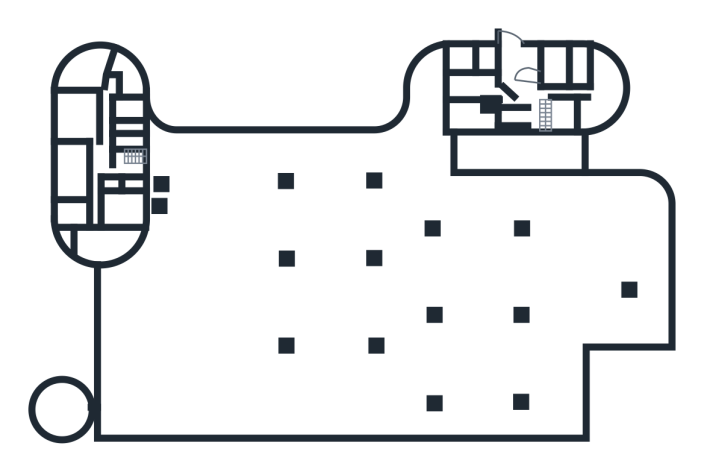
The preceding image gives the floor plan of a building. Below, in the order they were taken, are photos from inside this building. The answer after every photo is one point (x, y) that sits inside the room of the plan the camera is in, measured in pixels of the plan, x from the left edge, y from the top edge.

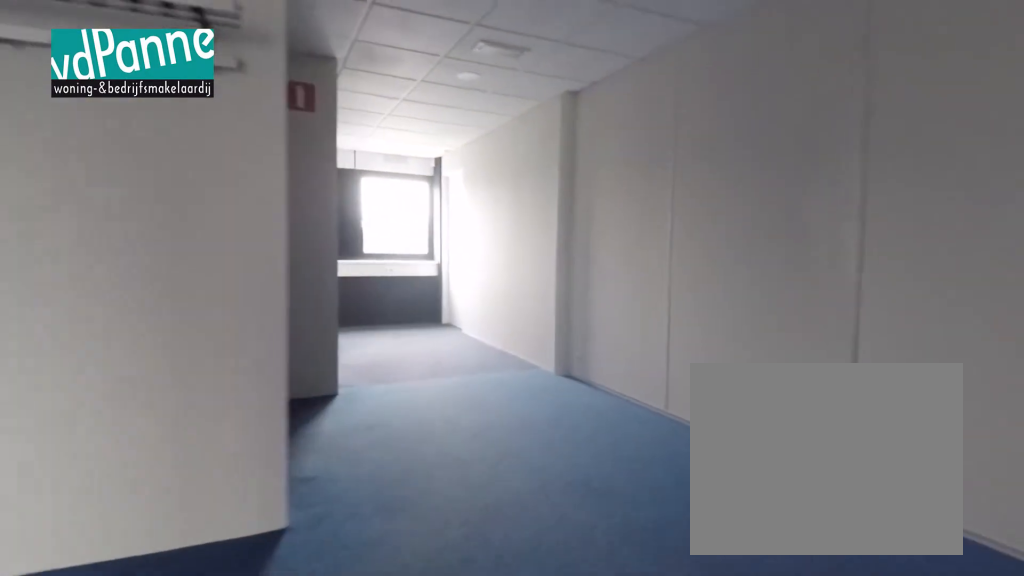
(107, 154)
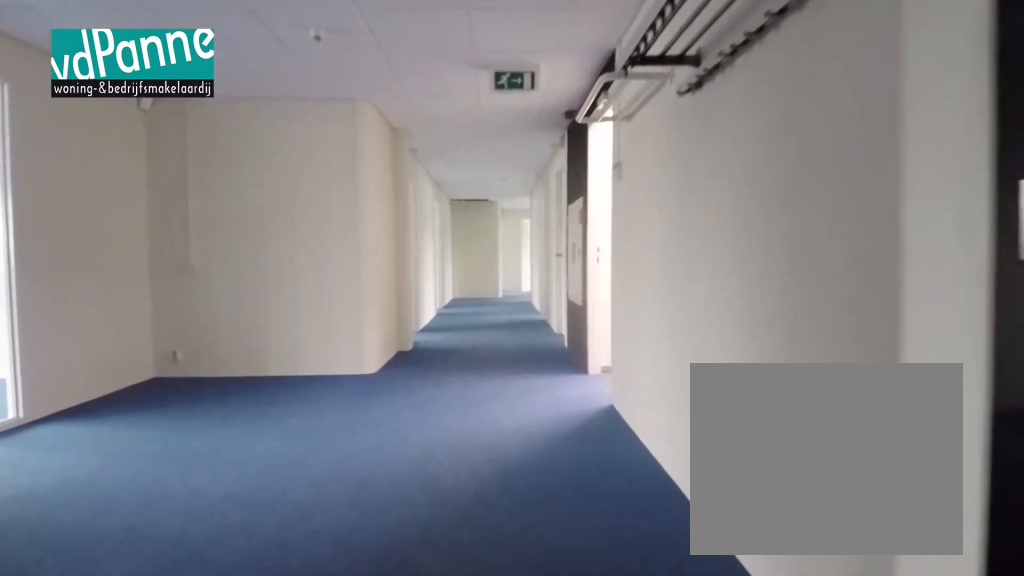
(107, 154)
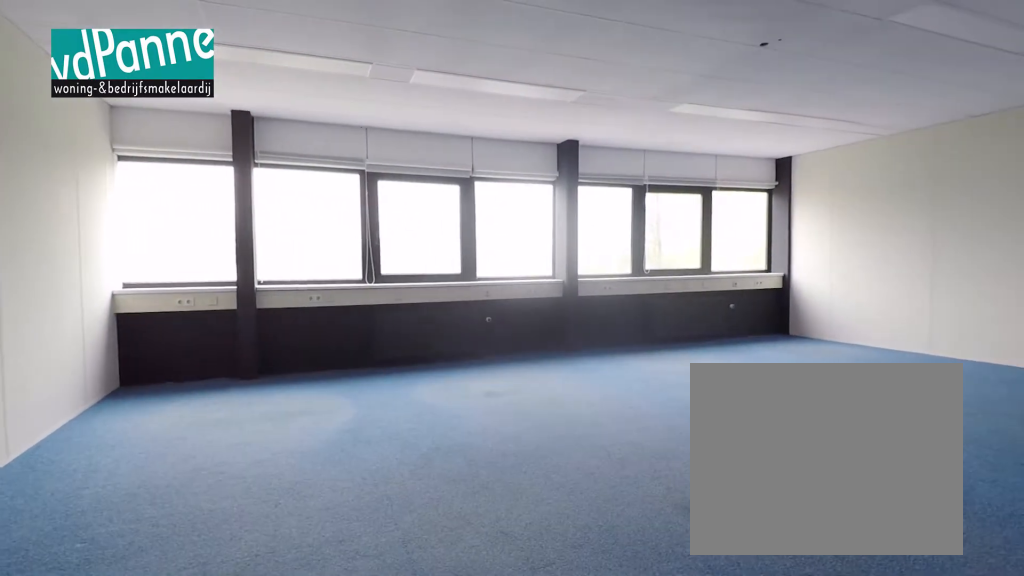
(77, 115)
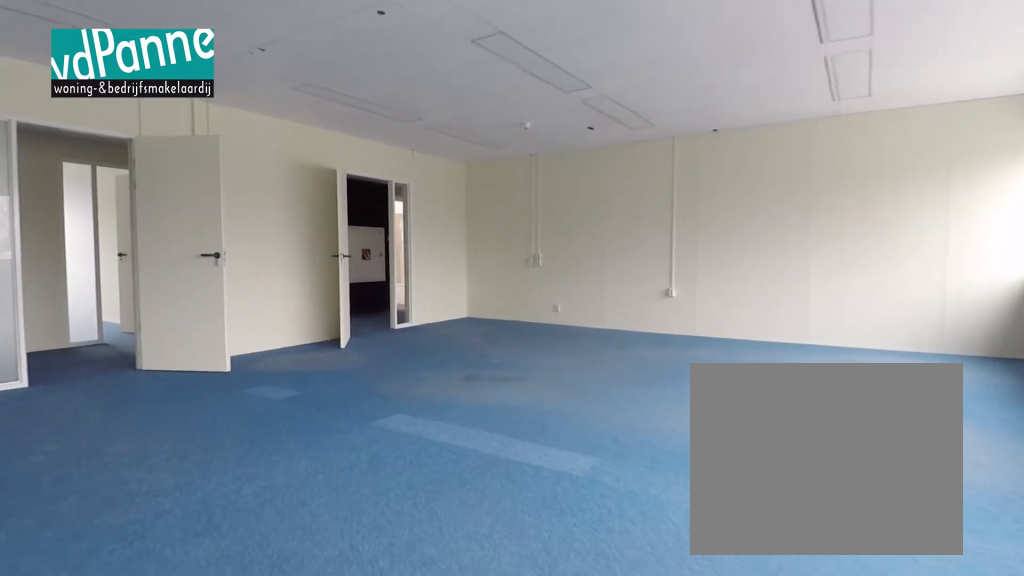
(77, 115)
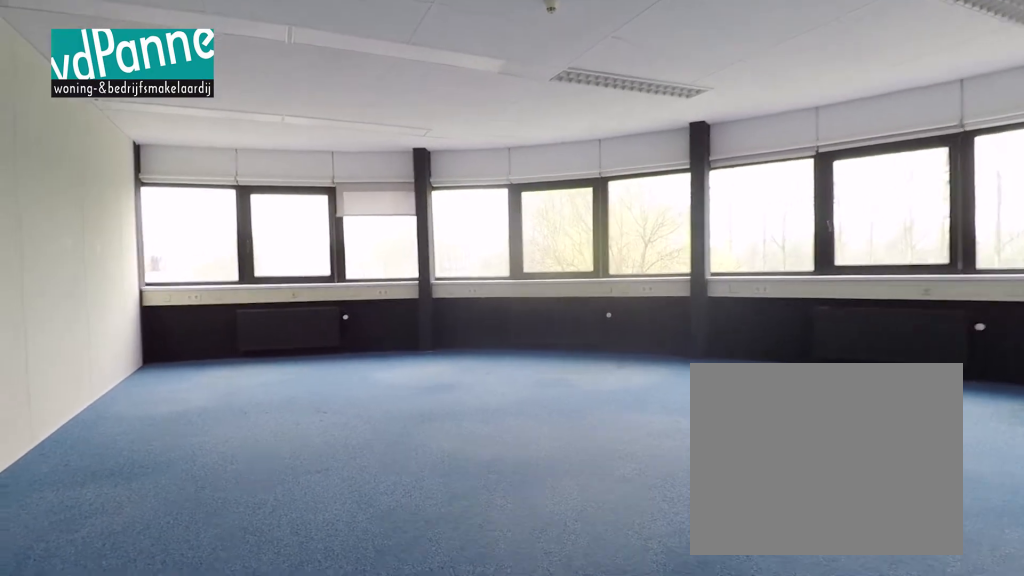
(86, 69)
